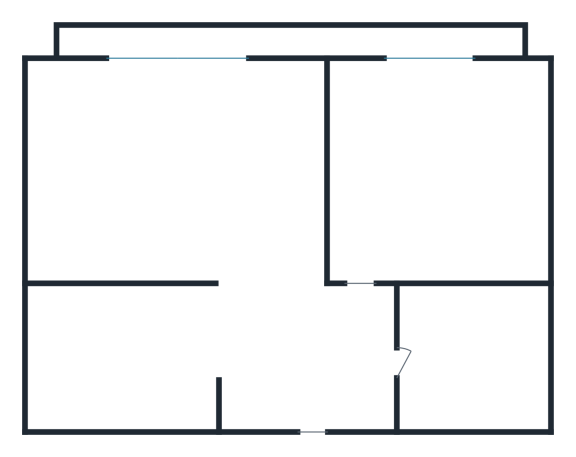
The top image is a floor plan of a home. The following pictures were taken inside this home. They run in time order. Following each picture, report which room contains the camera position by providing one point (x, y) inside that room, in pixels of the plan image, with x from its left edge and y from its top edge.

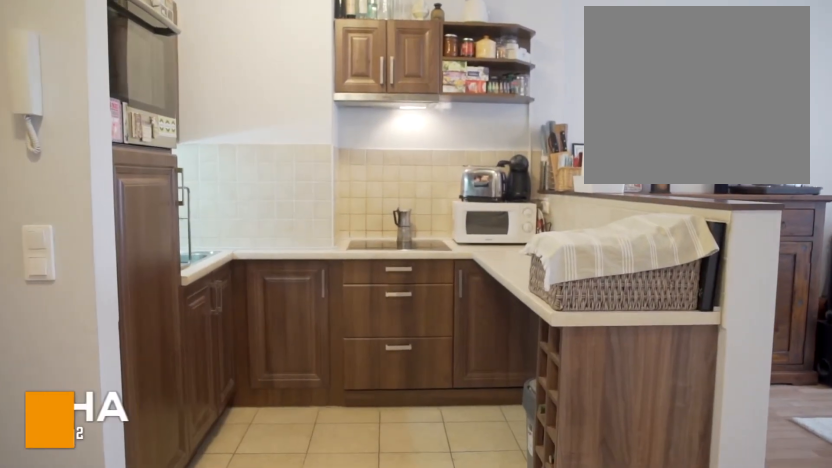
(390, 369)
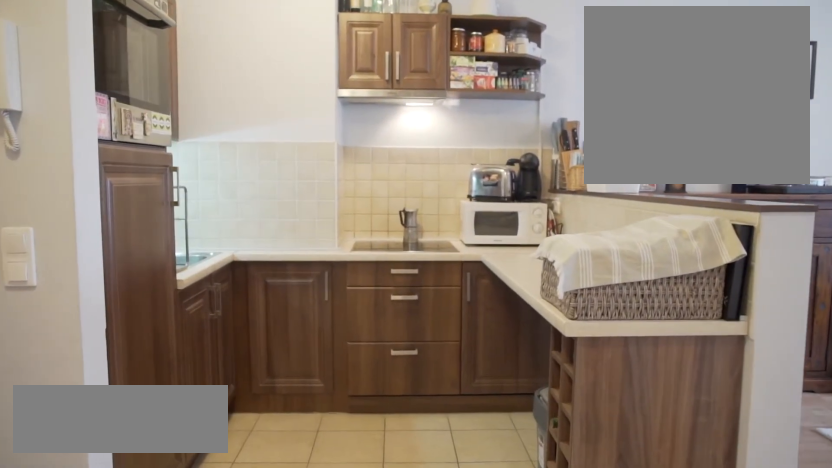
(371, 369)
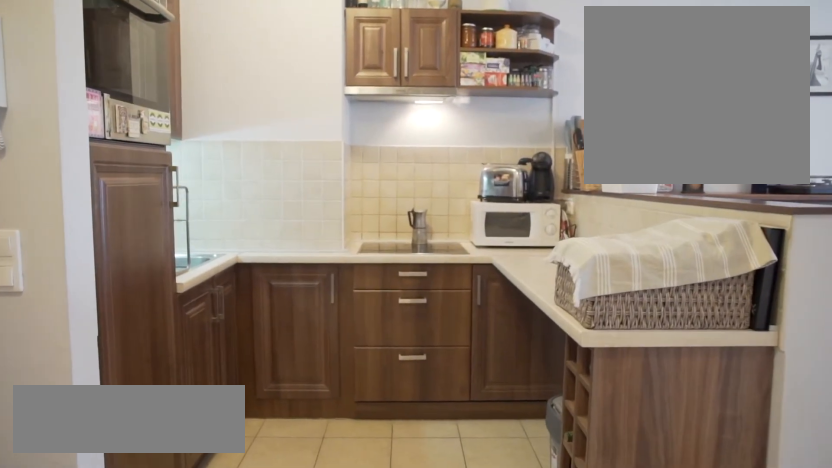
(353, 369)
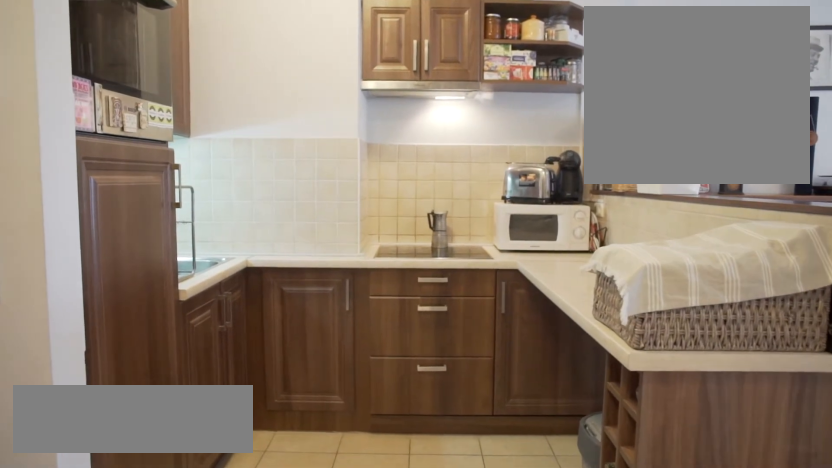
(313, 368)
